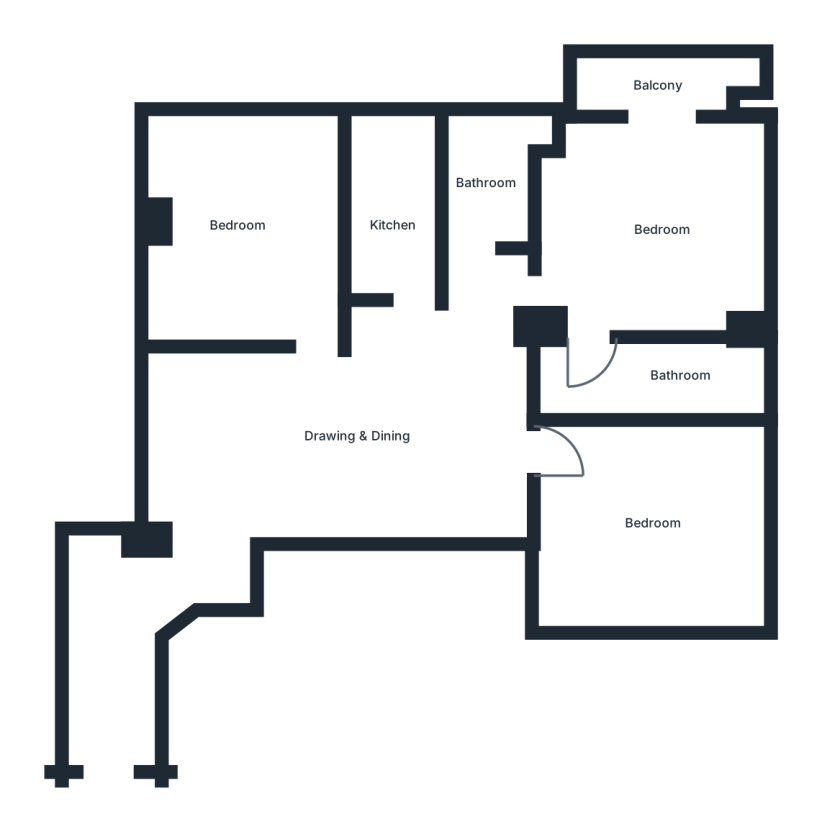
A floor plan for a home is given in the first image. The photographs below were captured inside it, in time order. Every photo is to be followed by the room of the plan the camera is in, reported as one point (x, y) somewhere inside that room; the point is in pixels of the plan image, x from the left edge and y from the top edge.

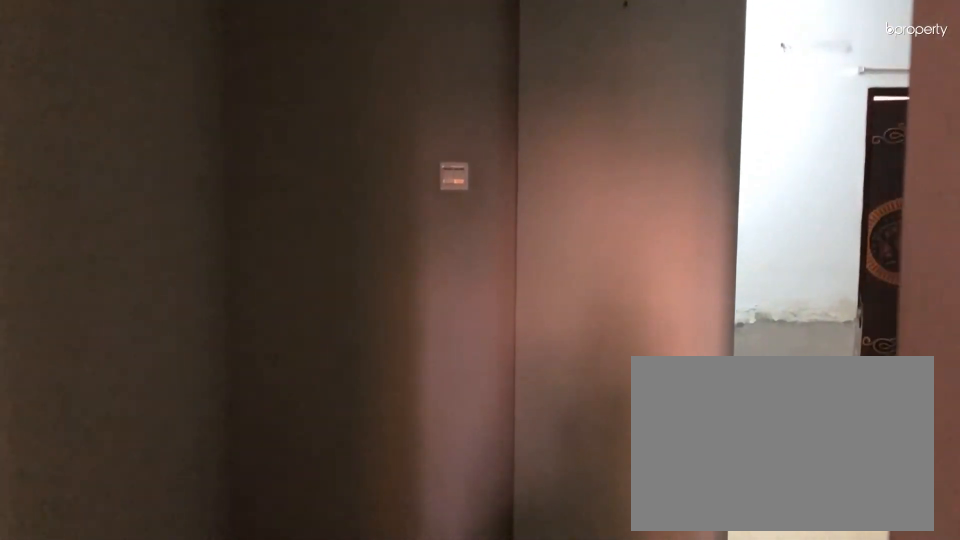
(126, 592)
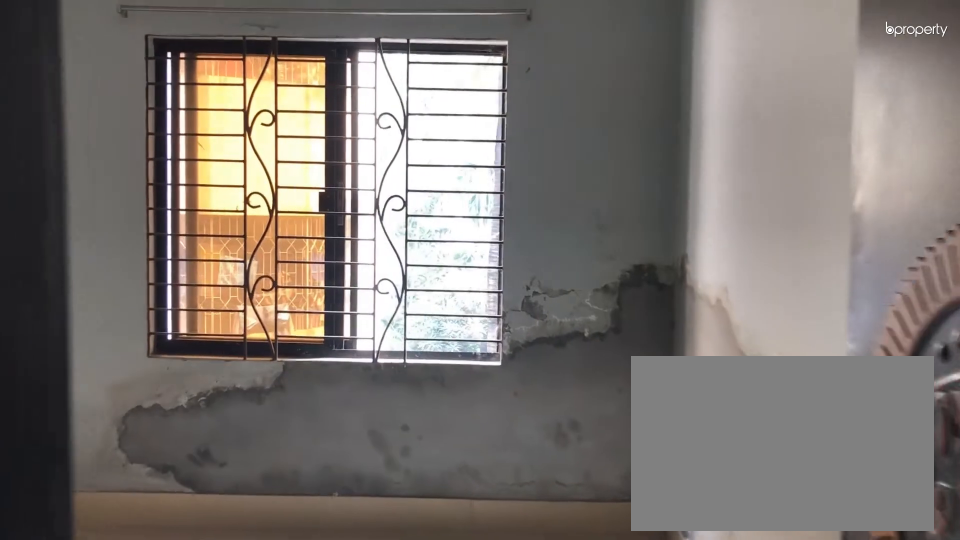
(258, 235)
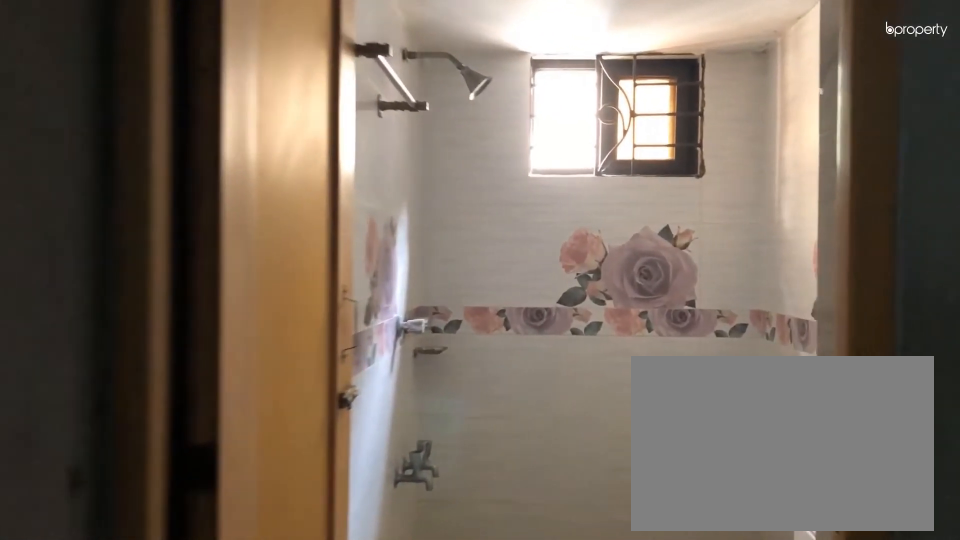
(489, 175)
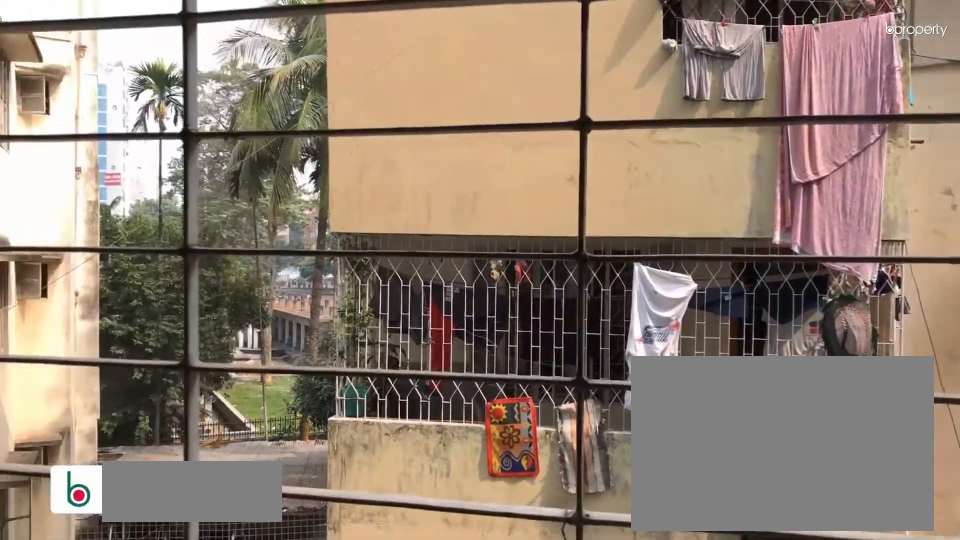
(666, 86)
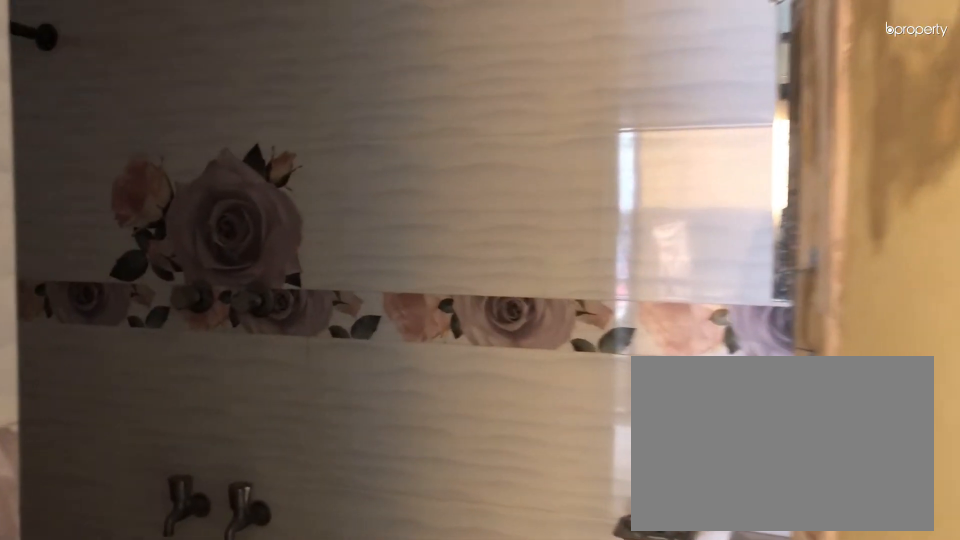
(637, 374)
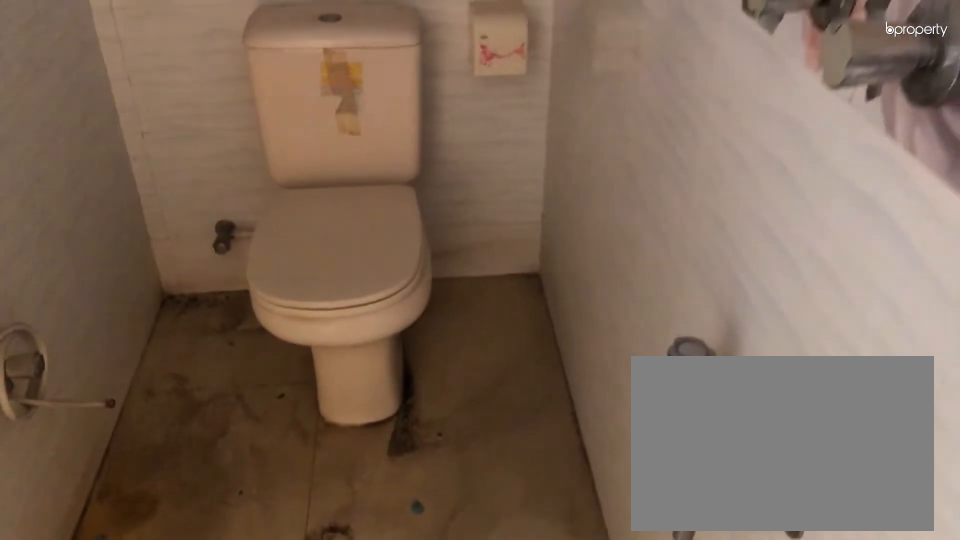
(632, 377)
